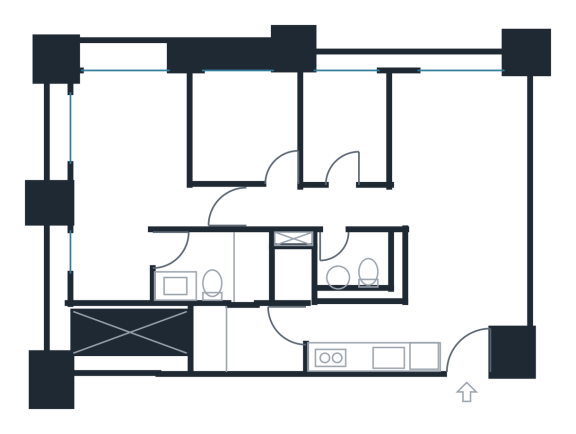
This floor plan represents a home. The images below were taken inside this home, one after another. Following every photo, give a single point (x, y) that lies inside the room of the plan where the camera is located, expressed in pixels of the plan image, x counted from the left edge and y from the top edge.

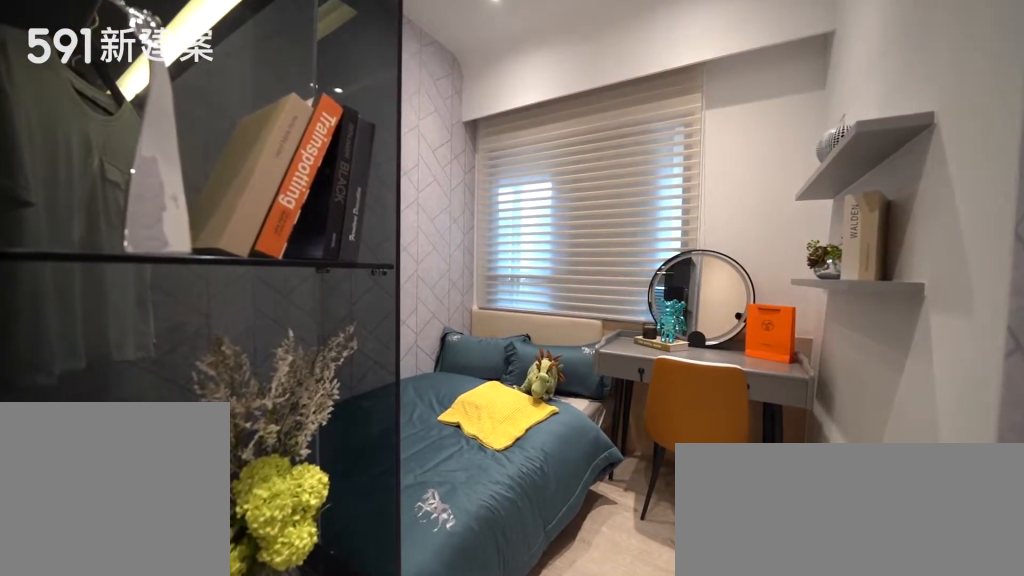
(248, 125)
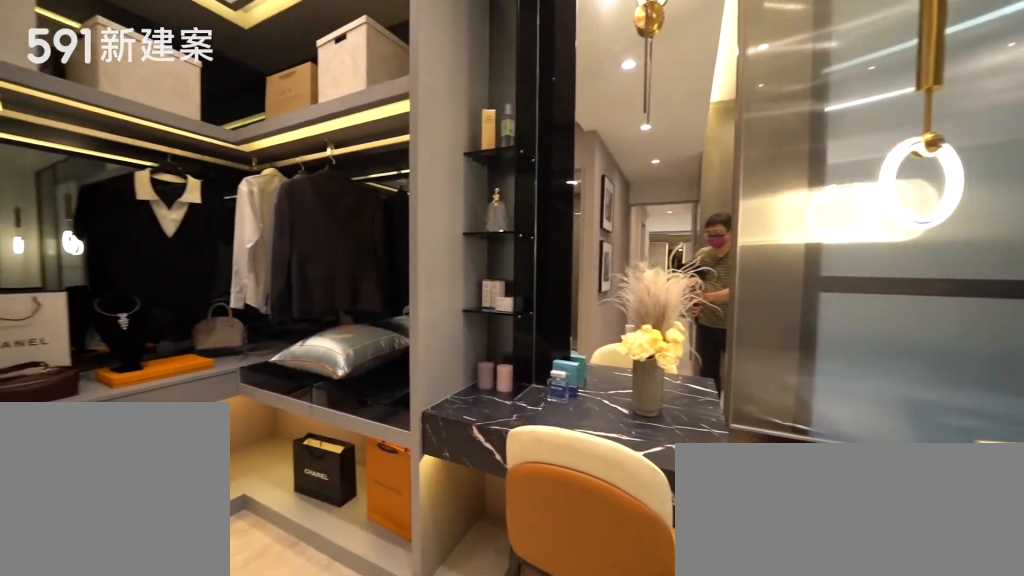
(124, 174)
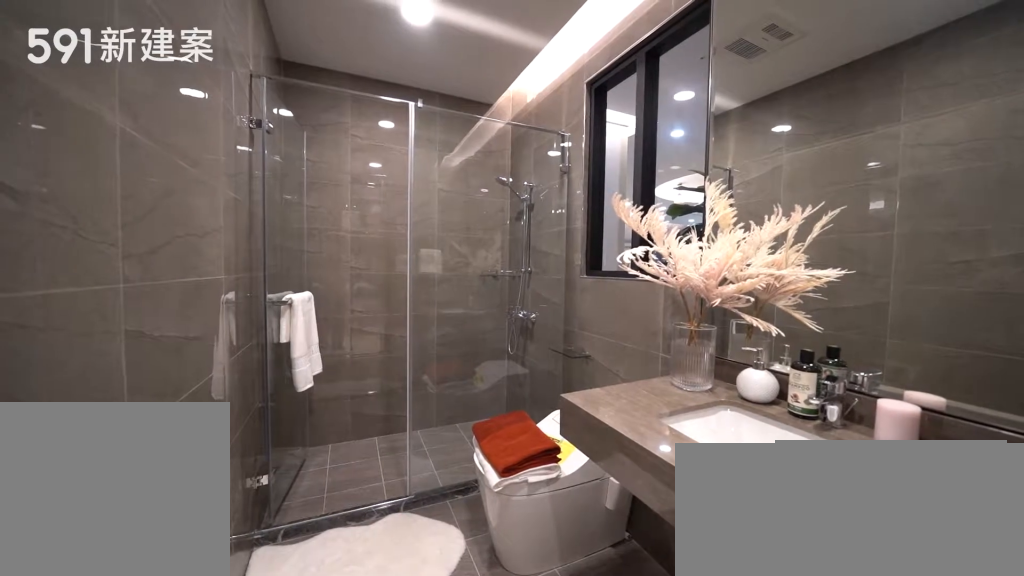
(219, 268)
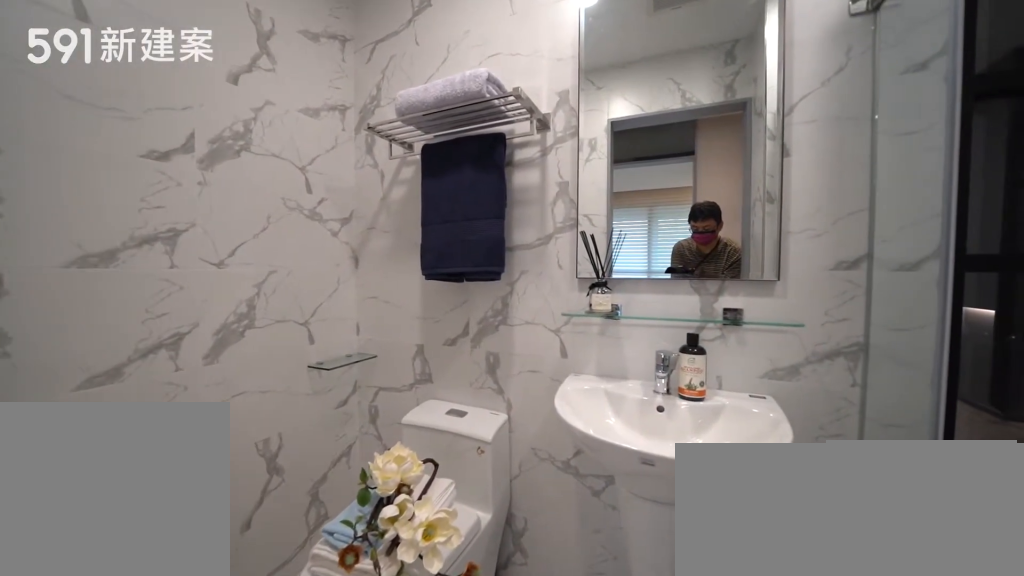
(325, 262)
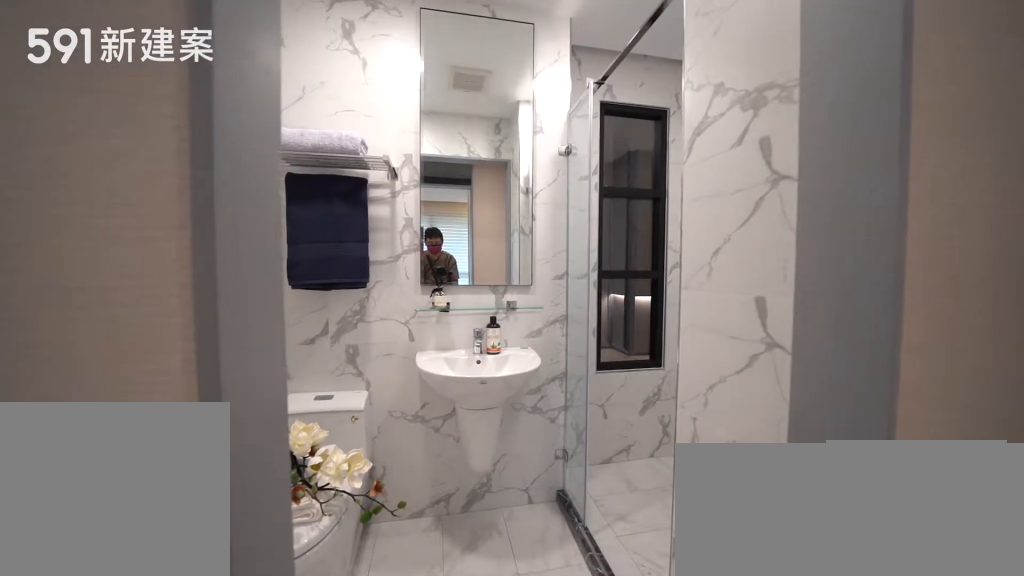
(325, 262)
